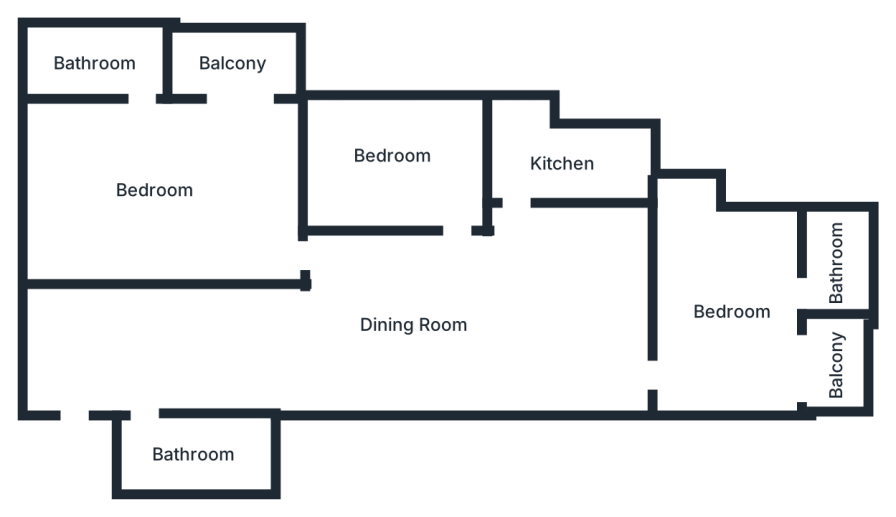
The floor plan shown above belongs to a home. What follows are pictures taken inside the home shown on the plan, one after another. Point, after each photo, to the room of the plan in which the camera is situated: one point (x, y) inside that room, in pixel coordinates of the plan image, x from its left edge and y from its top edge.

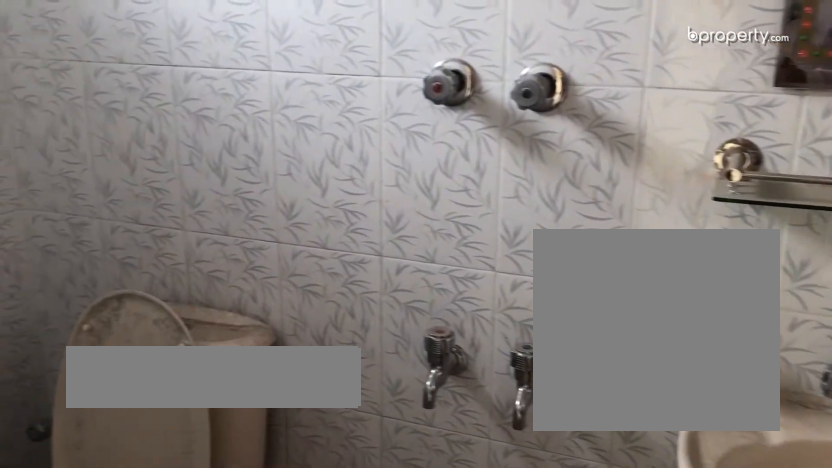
(835, 305)
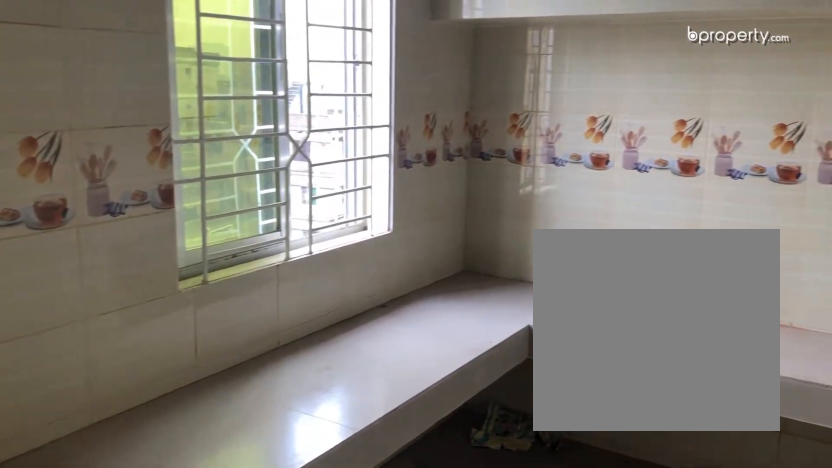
(563, 160)
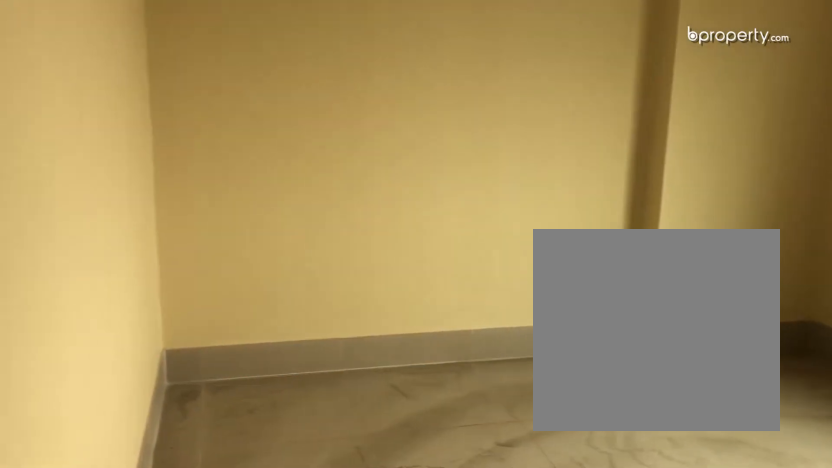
(393, 161)
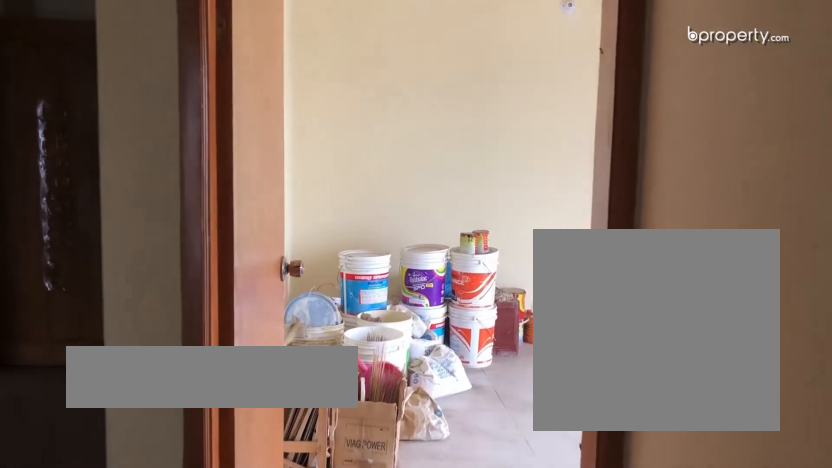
(161, 199)
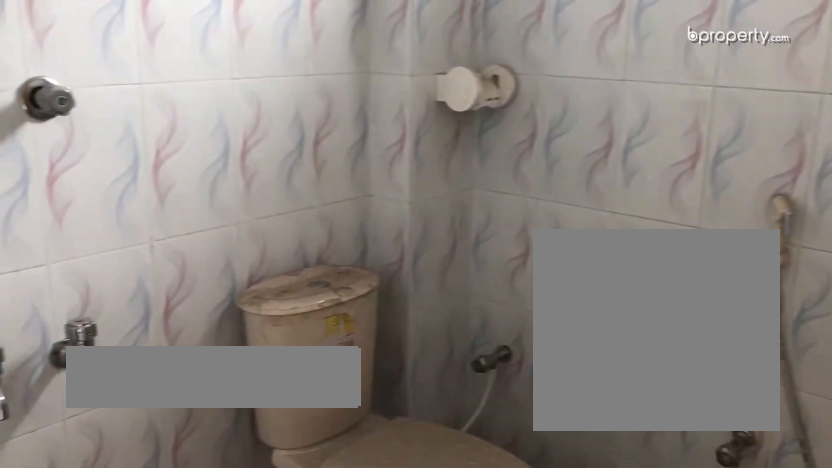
(97, 59)
